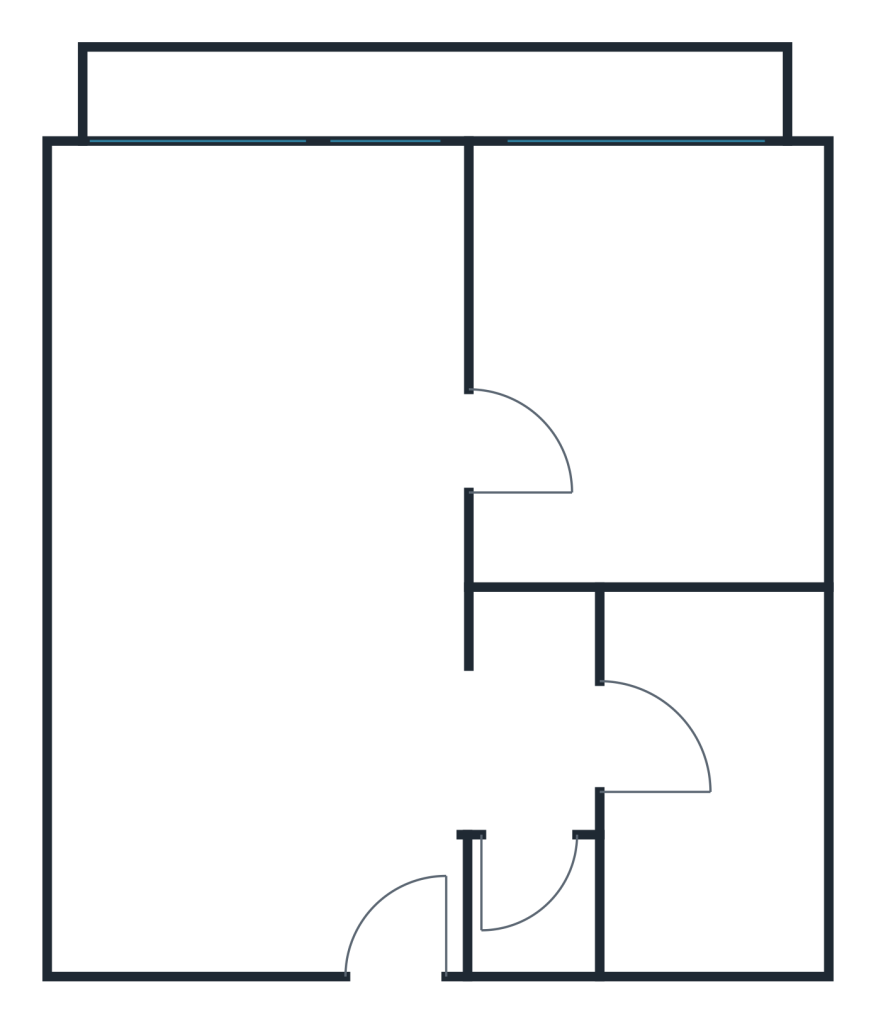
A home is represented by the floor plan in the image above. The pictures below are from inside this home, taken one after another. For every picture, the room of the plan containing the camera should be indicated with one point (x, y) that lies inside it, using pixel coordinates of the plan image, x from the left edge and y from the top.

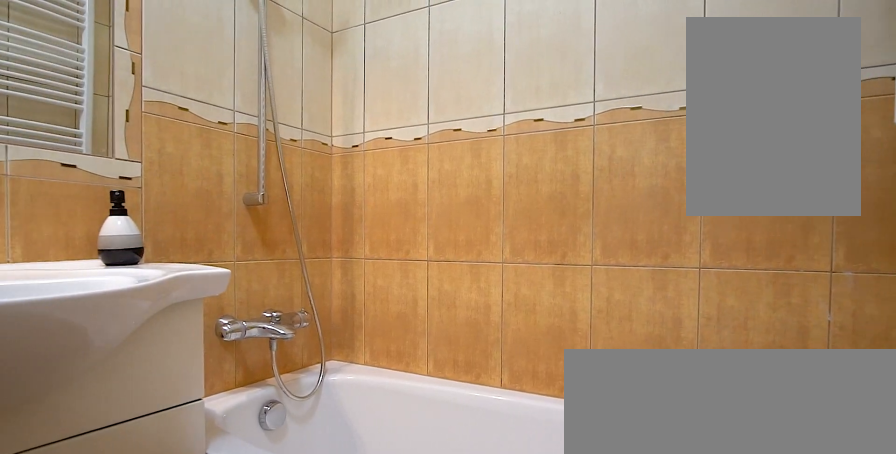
(692, 764)
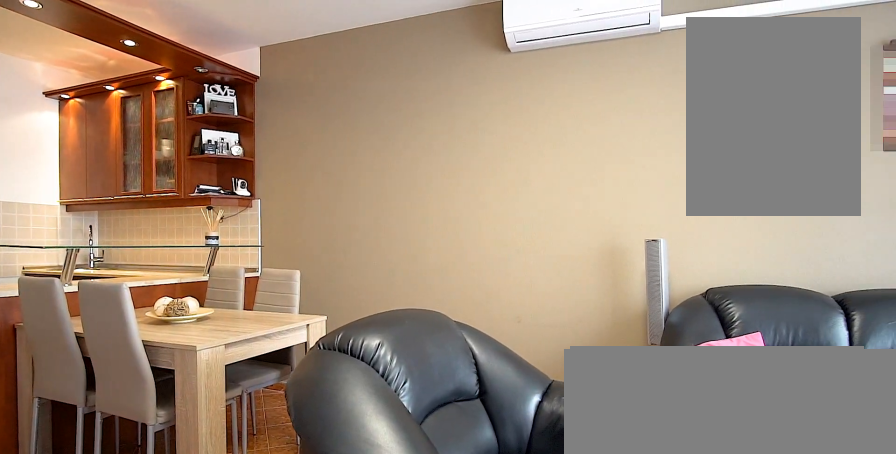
(274, 413)
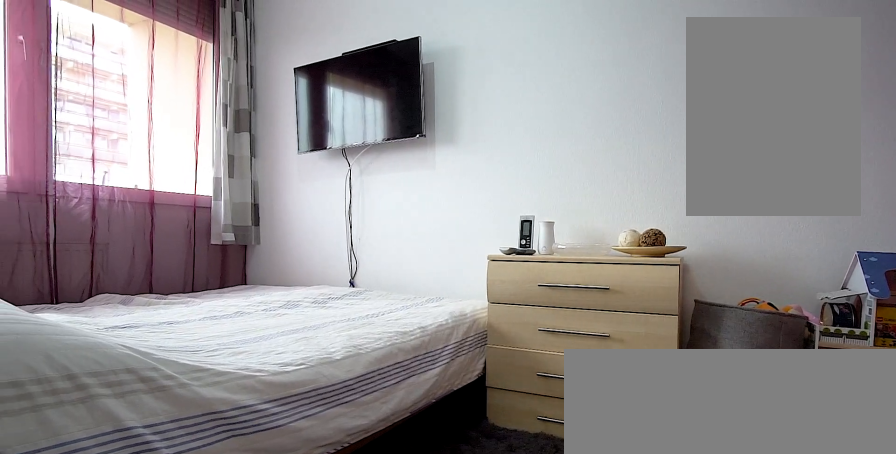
(637, 396)
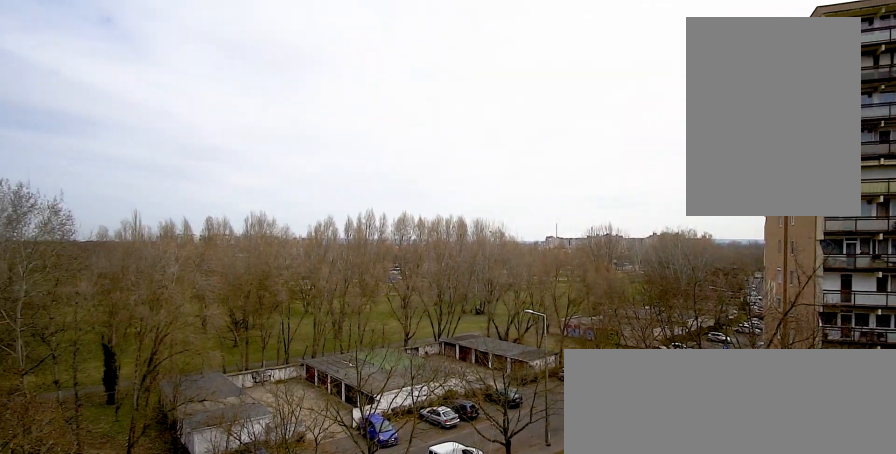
(440, 102)
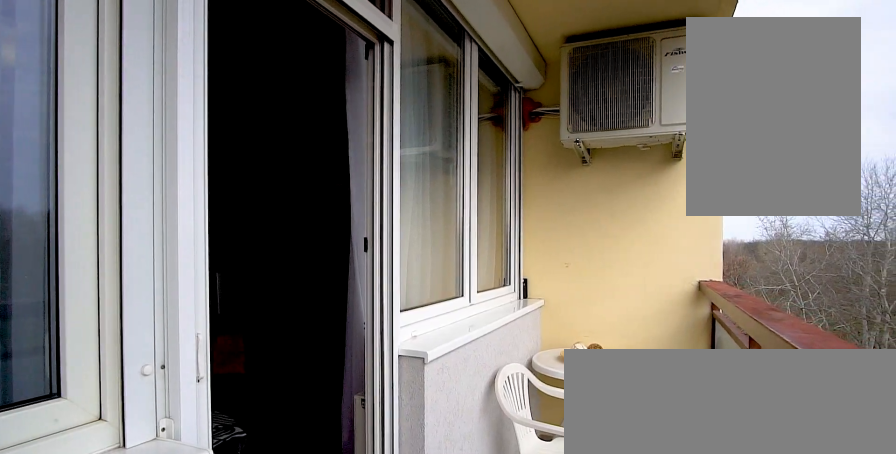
(441, 102)
